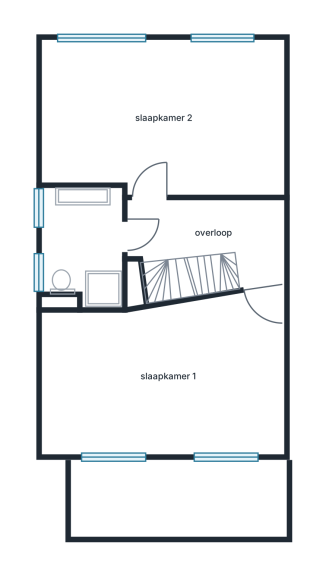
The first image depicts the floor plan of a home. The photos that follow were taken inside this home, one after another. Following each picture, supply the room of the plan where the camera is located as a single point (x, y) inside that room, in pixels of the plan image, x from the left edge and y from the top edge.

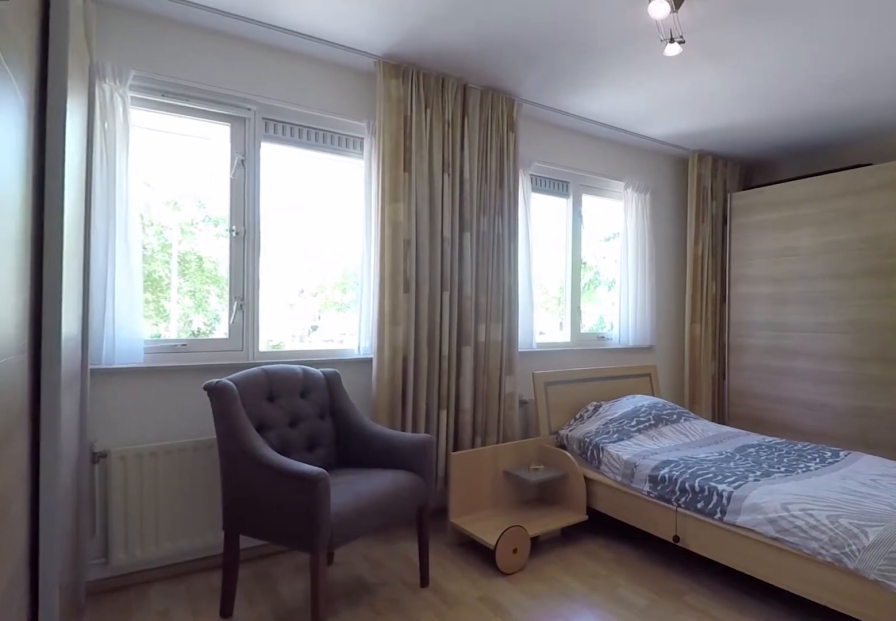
(171, 364)
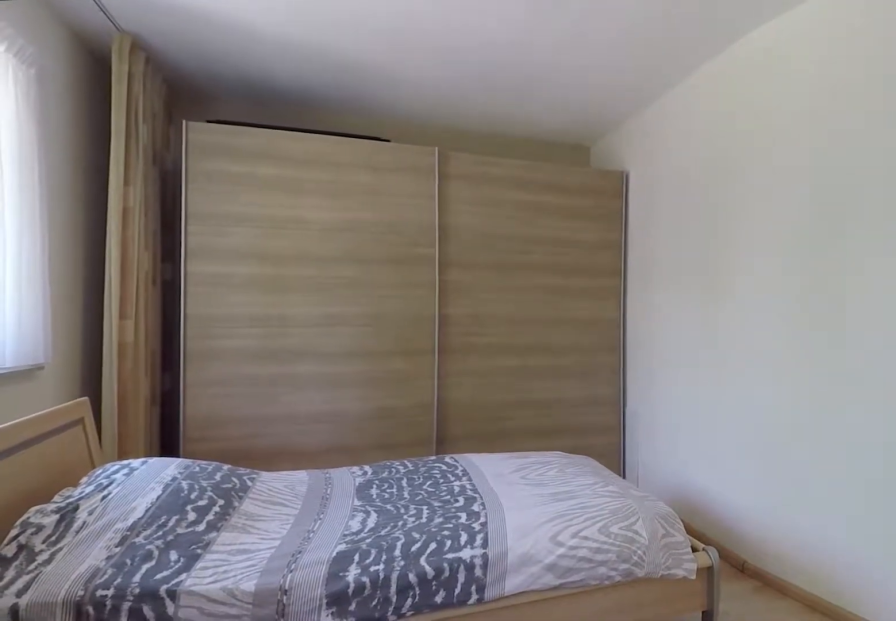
(171, 364)
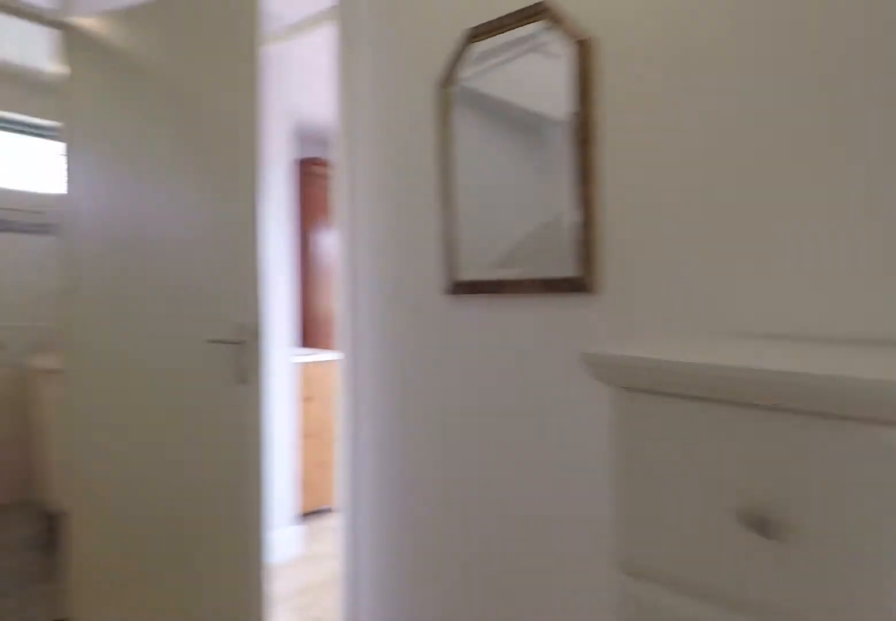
(207, 235)
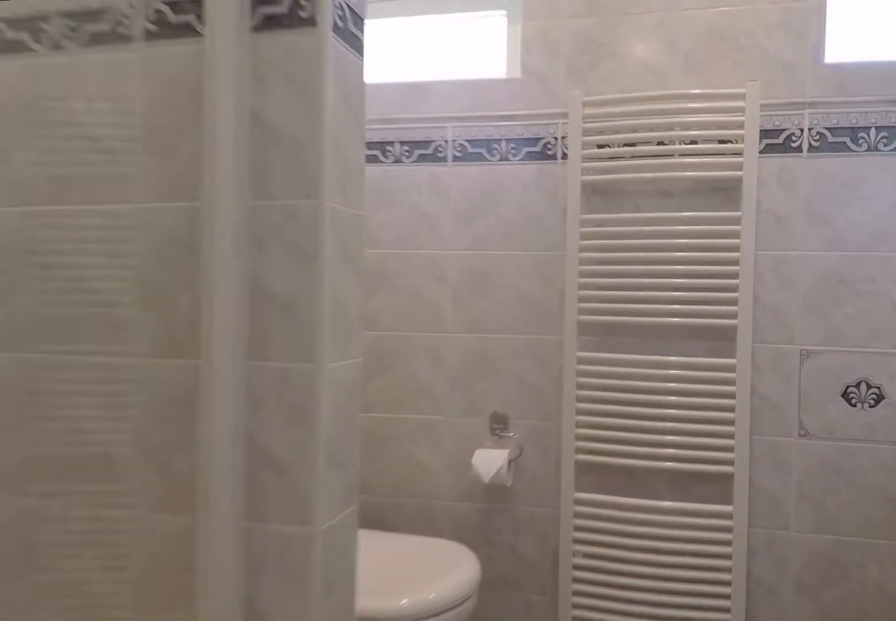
(85, 244)
